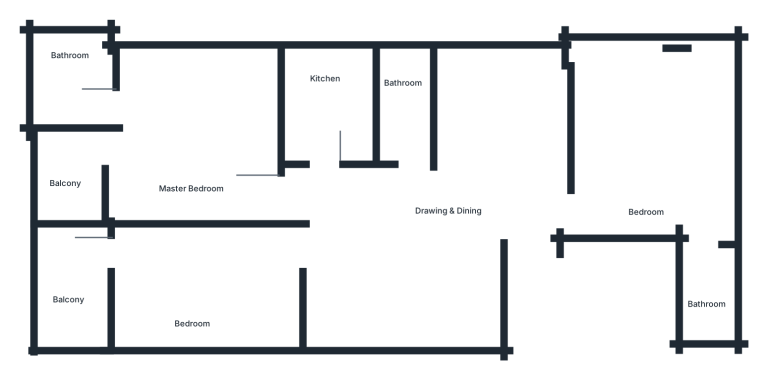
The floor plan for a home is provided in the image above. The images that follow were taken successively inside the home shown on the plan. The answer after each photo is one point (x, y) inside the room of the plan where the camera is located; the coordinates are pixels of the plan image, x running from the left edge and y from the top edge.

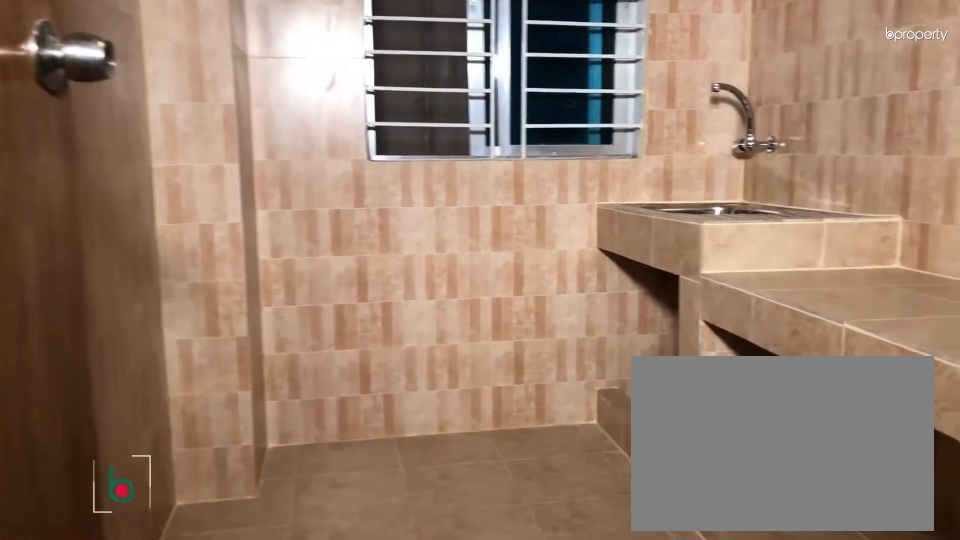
(328, 106)
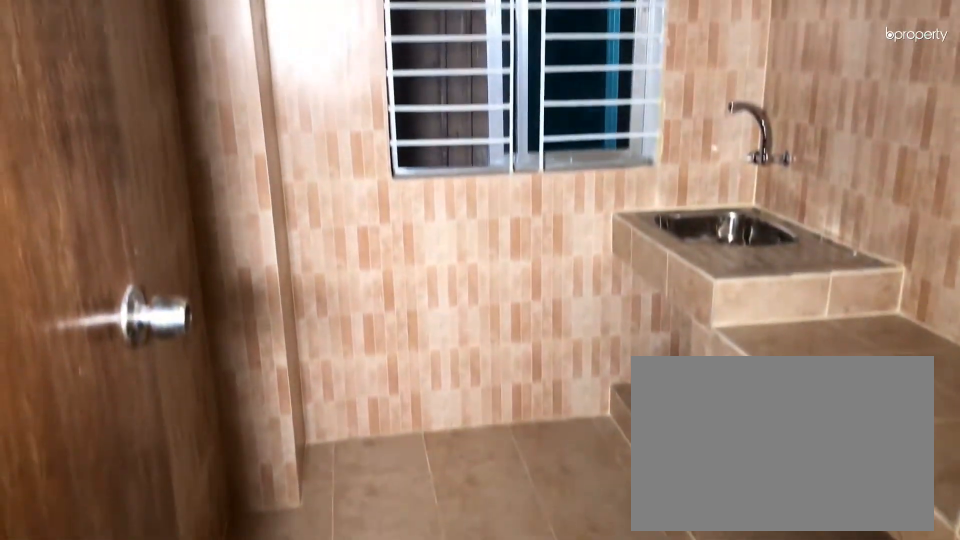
(329, 105)
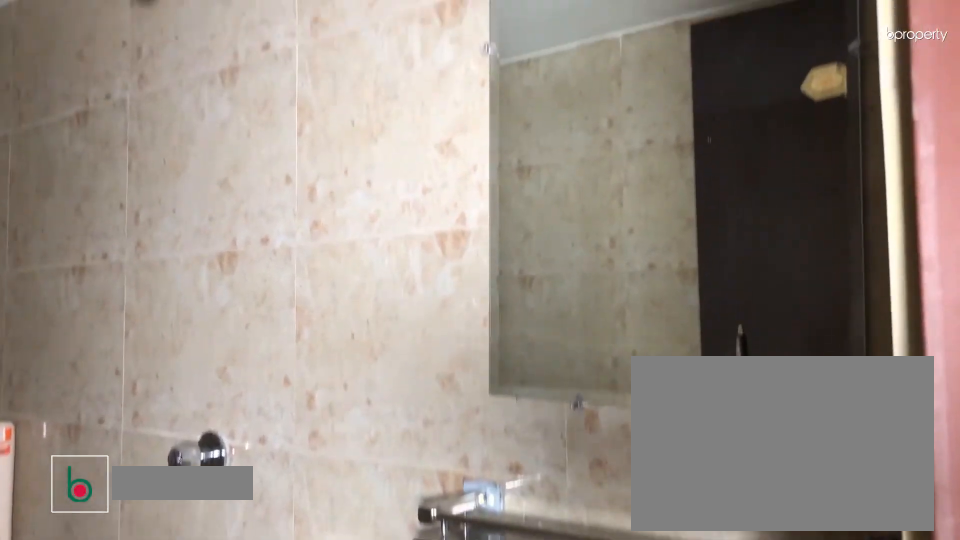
(406, 108)
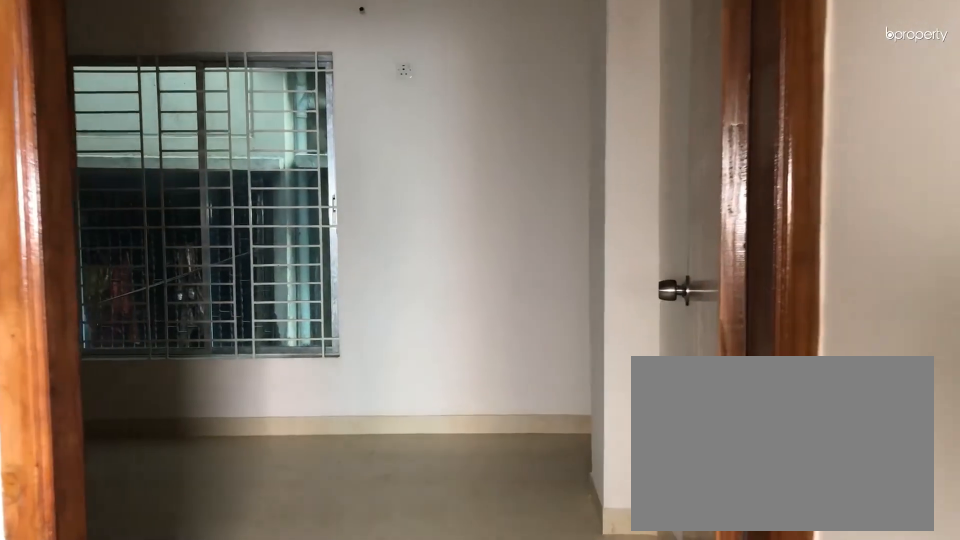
(587, 210)
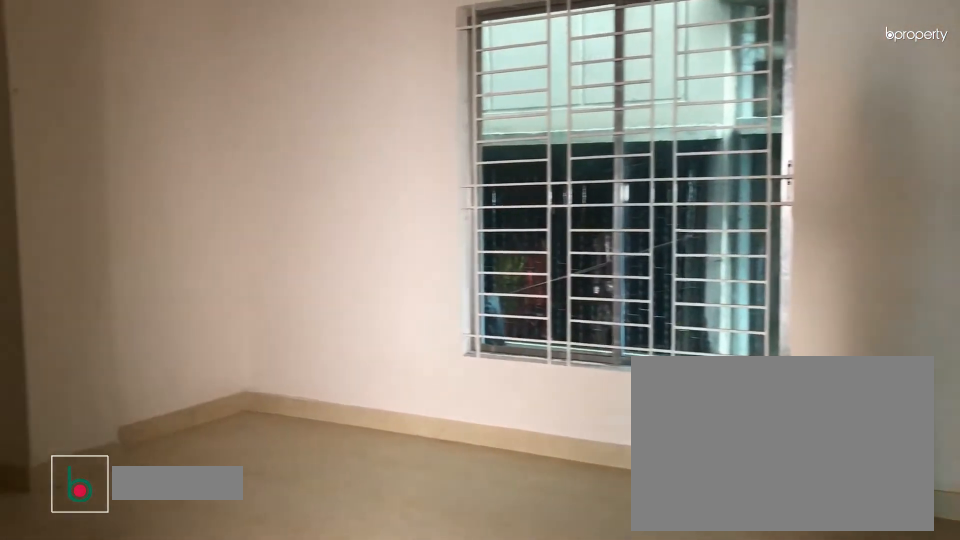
(641, 141)
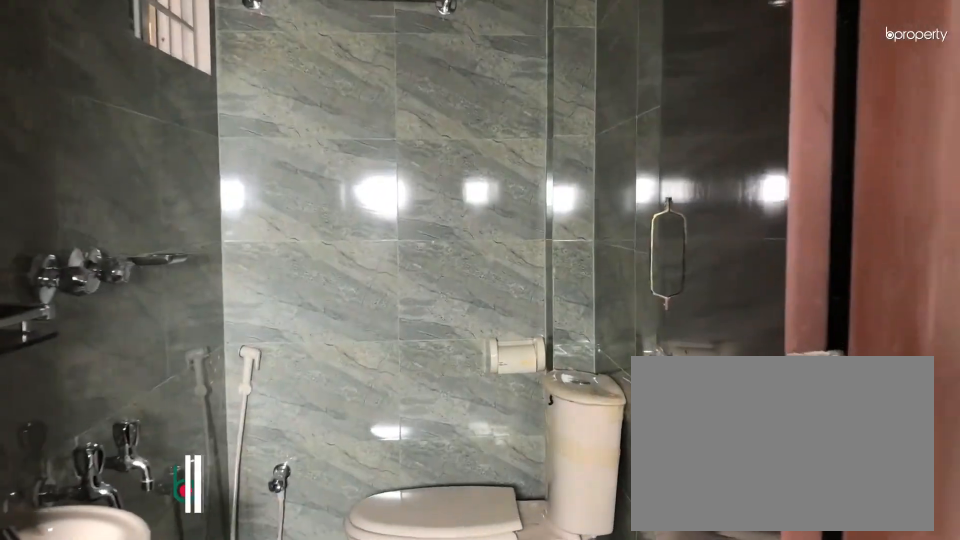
(713, 290)
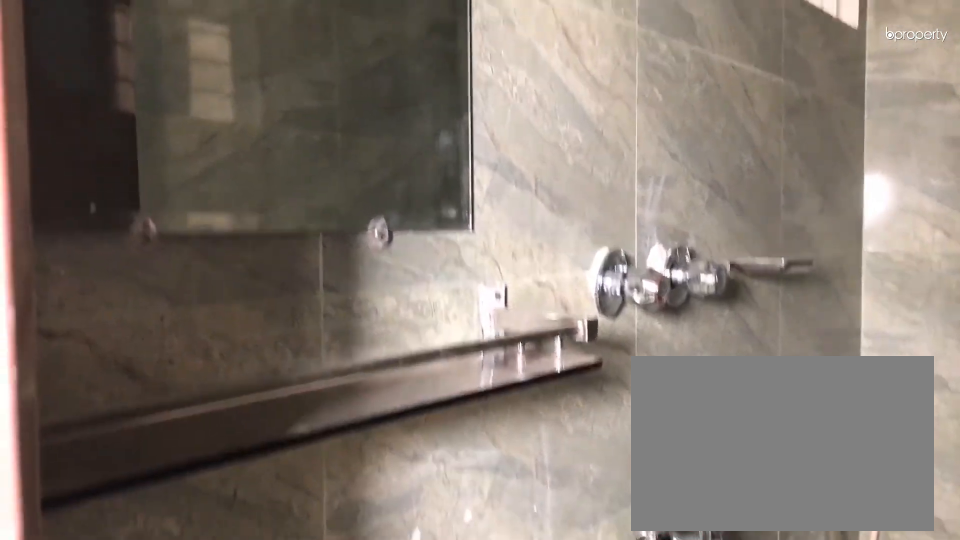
(713, 290)
